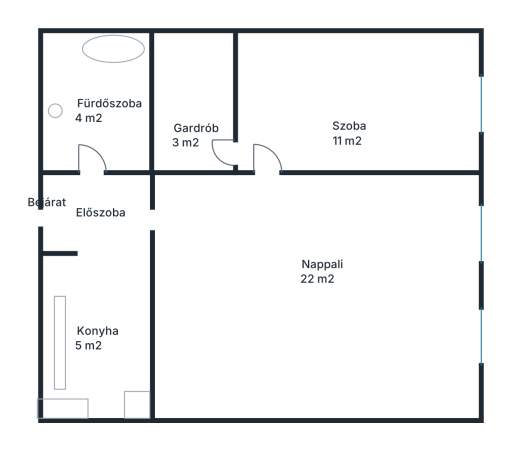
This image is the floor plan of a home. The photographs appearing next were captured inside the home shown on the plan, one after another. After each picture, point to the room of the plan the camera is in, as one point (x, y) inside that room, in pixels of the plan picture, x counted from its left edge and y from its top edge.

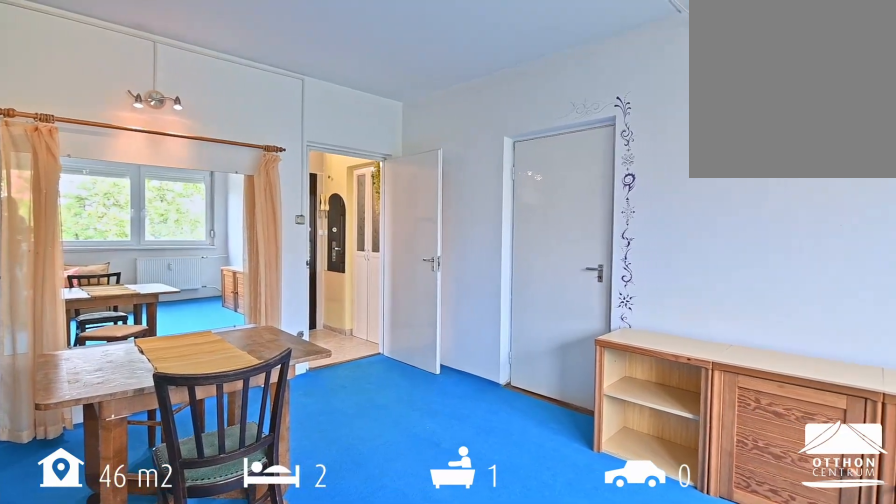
(325, 233)
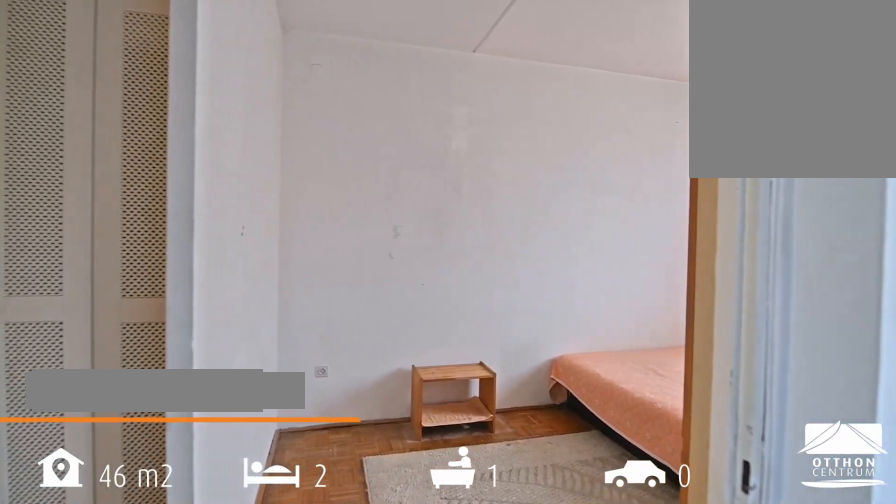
(280, 94)
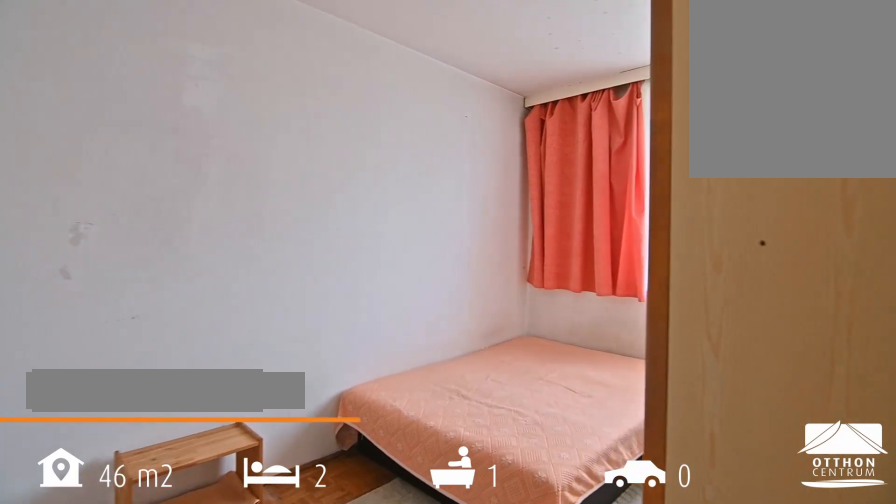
(280, 94)
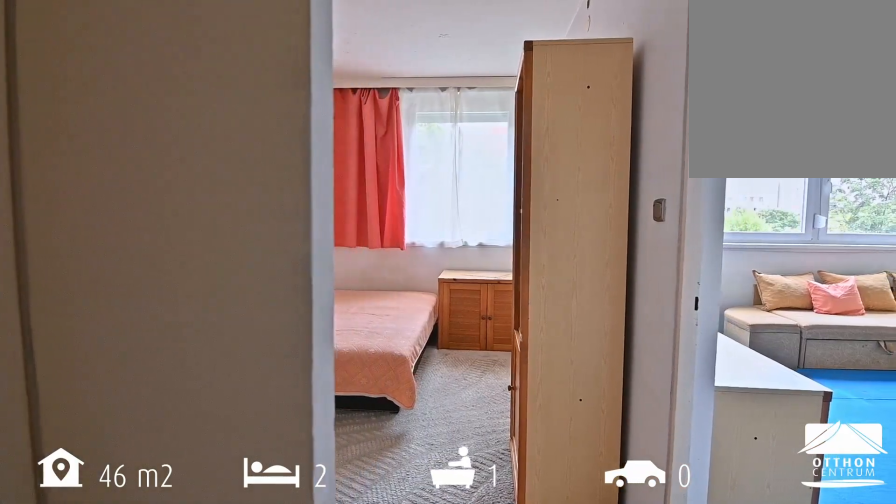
(280, 94)
